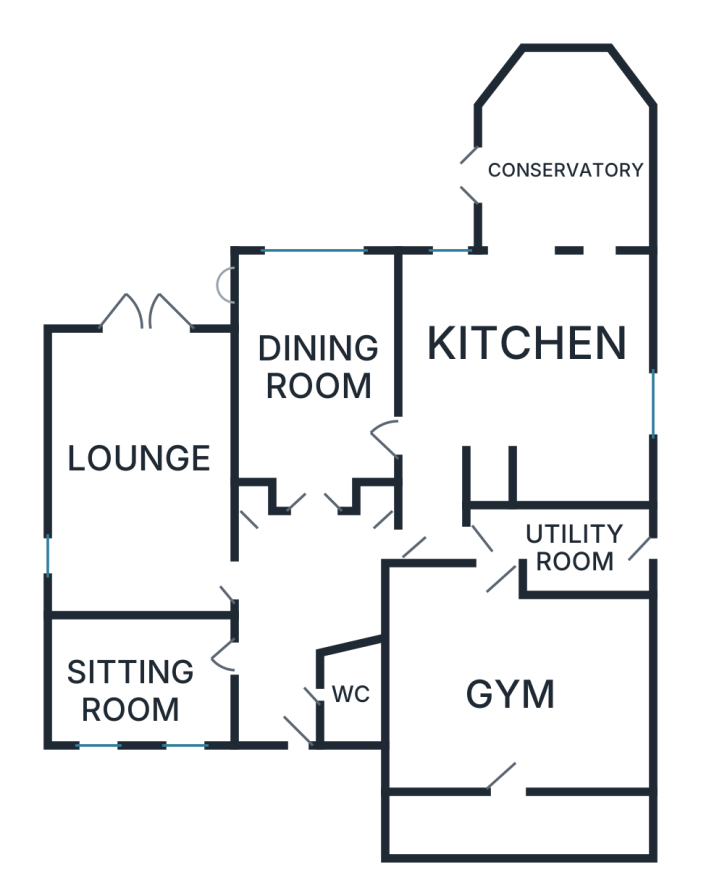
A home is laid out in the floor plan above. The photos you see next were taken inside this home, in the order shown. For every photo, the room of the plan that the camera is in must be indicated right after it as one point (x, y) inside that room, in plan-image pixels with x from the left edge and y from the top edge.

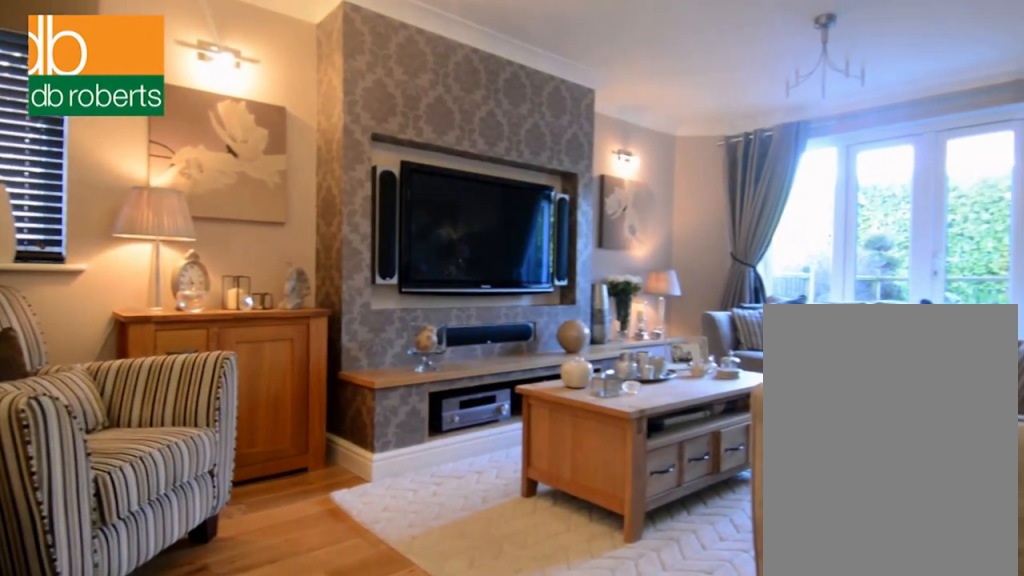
(139, 471)
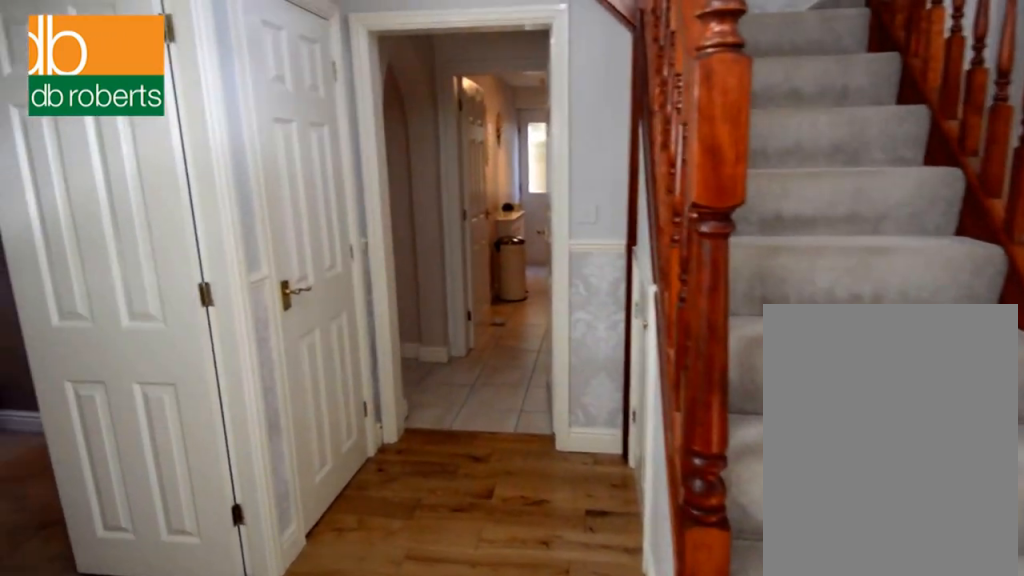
(310, 619)
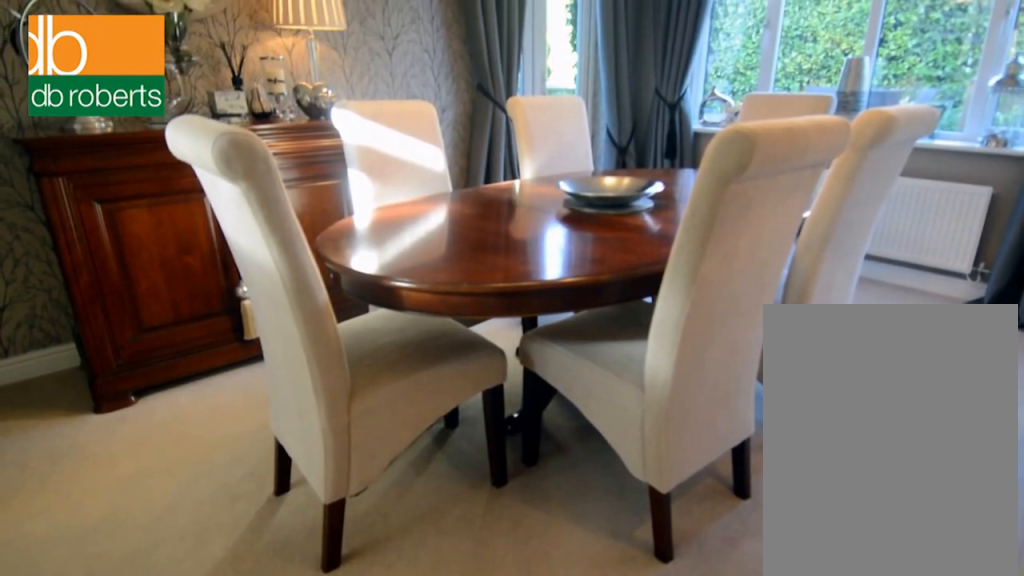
(315, 372)
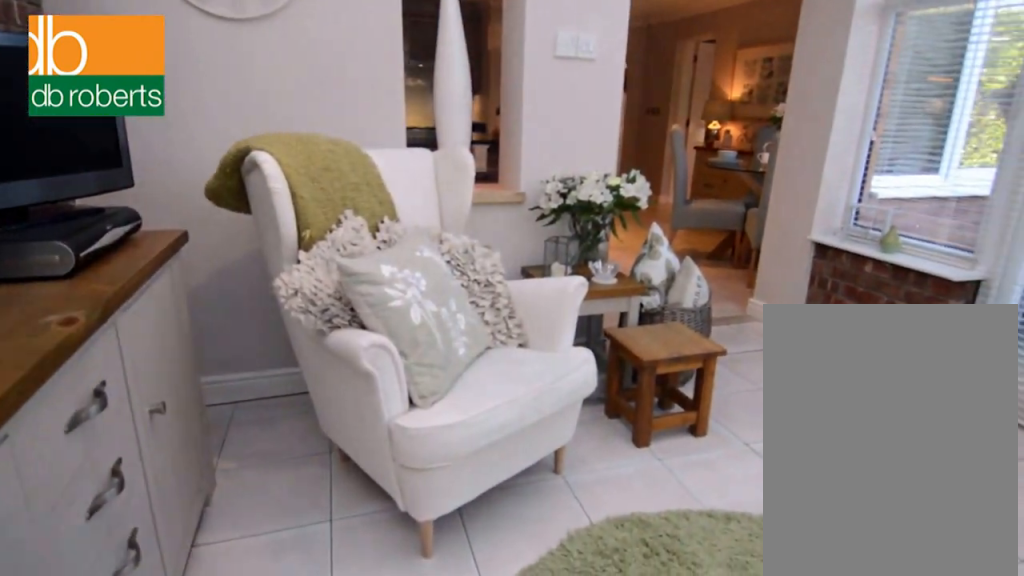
(563, 153)
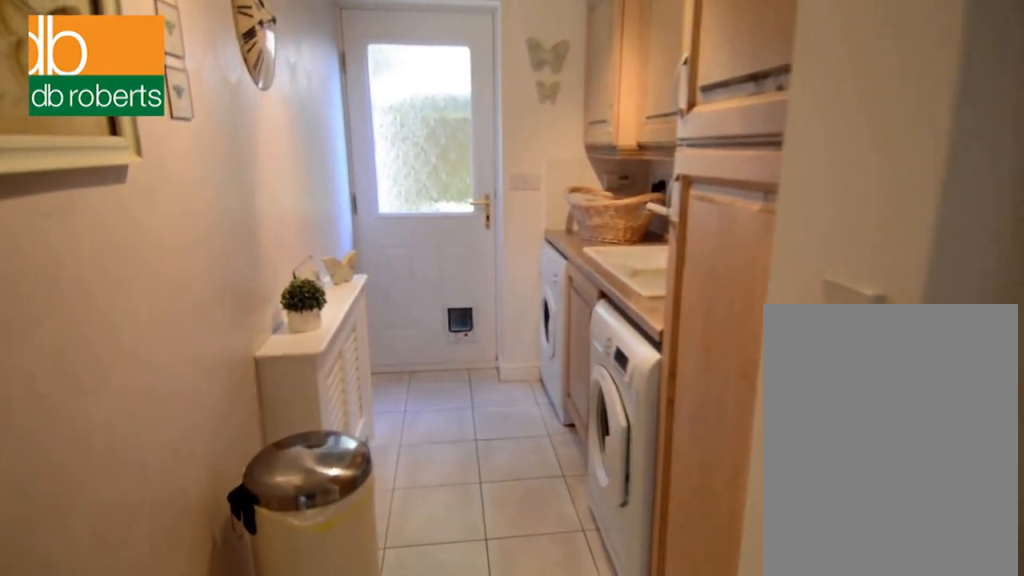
(566, 546)
